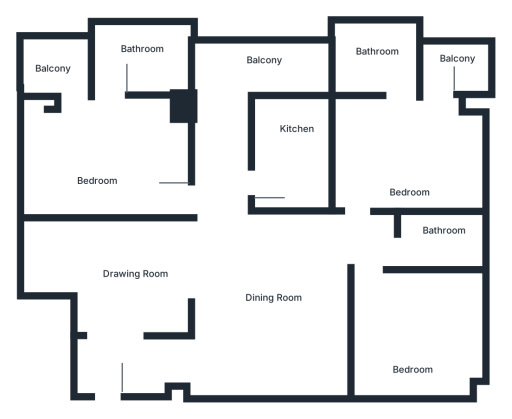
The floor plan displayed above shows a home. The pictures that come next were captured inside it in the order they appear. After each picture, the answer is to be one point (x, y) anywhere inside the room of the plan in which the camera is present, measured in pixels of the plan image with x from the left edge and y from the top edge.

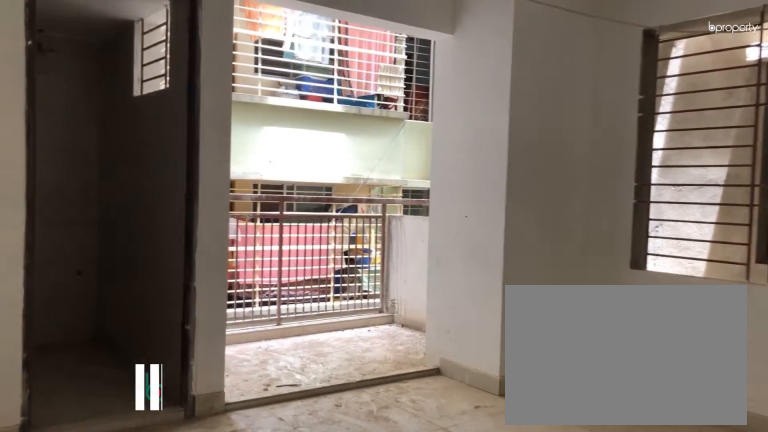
(401, 163)
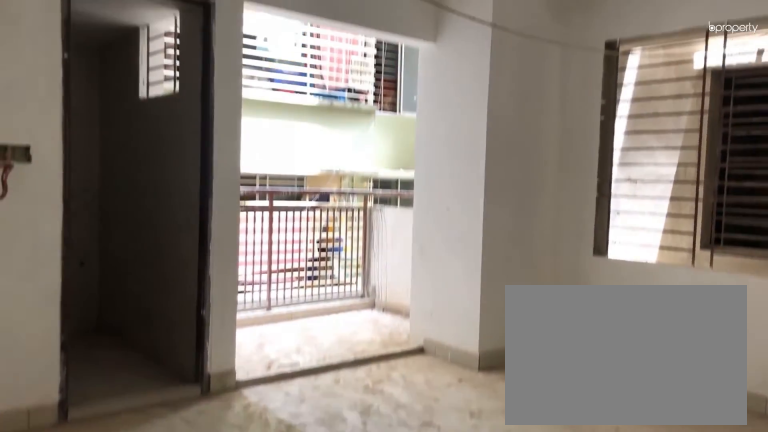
(401, 162)
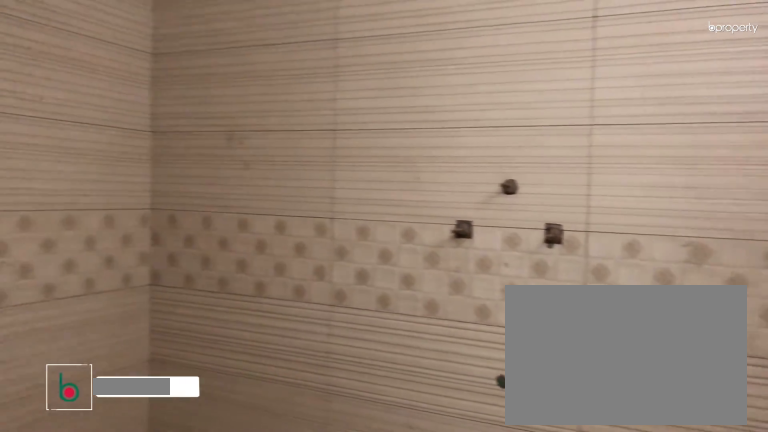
(367, 64)
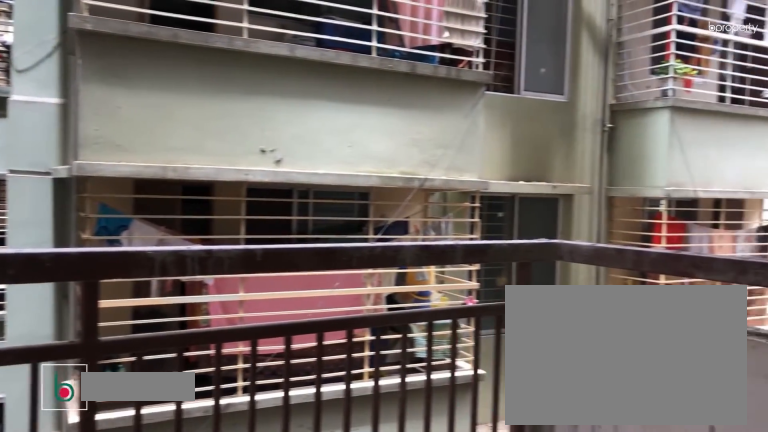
(448, 66)
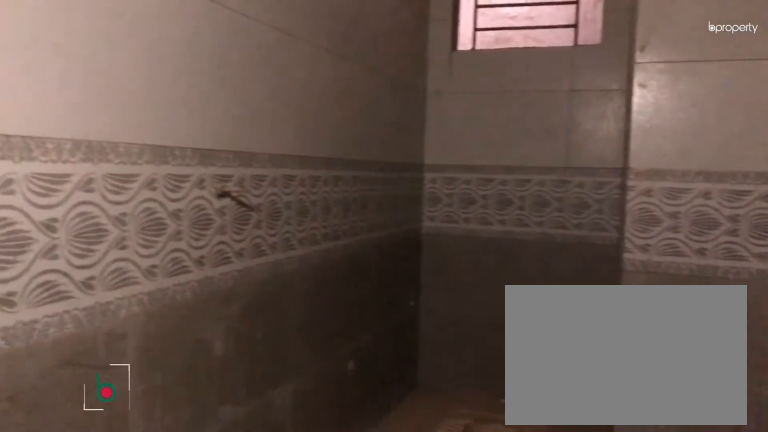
(436, 235)
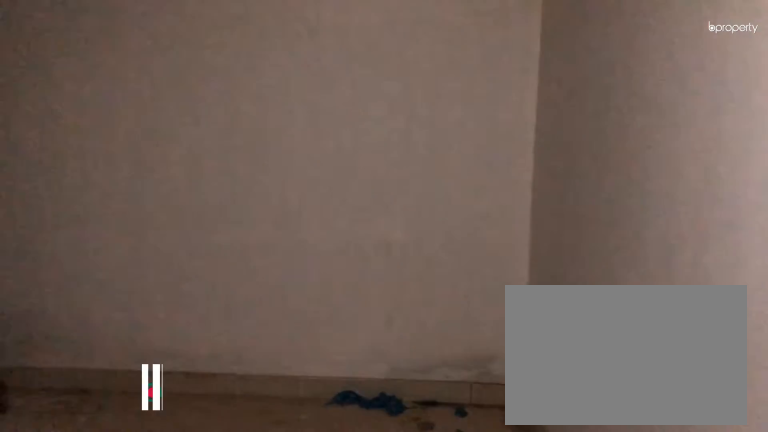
(413, 337)
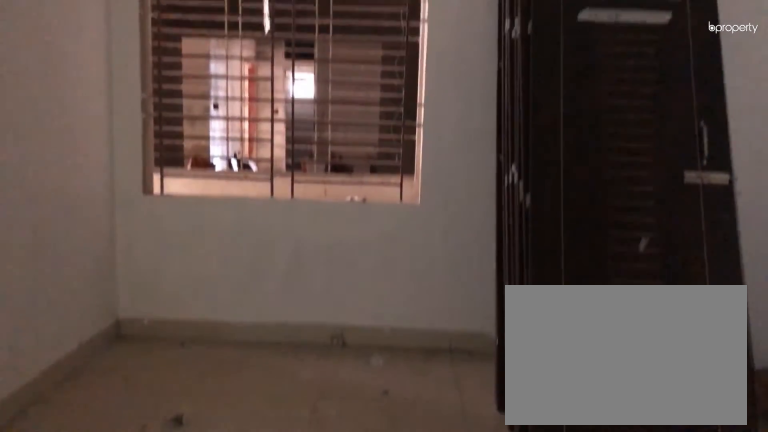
(413, 337)
